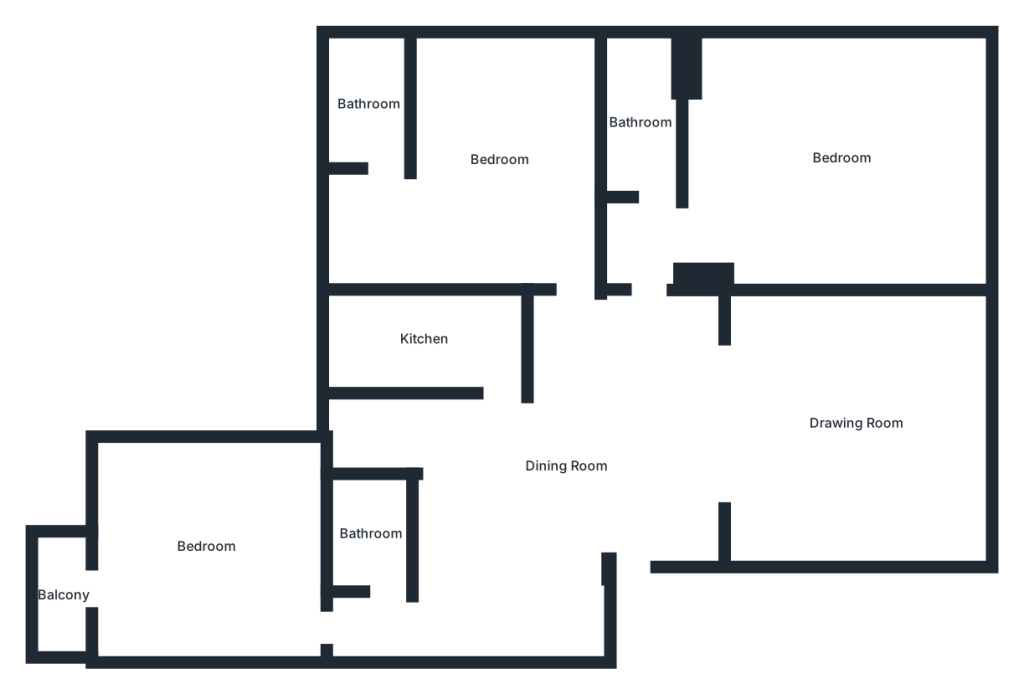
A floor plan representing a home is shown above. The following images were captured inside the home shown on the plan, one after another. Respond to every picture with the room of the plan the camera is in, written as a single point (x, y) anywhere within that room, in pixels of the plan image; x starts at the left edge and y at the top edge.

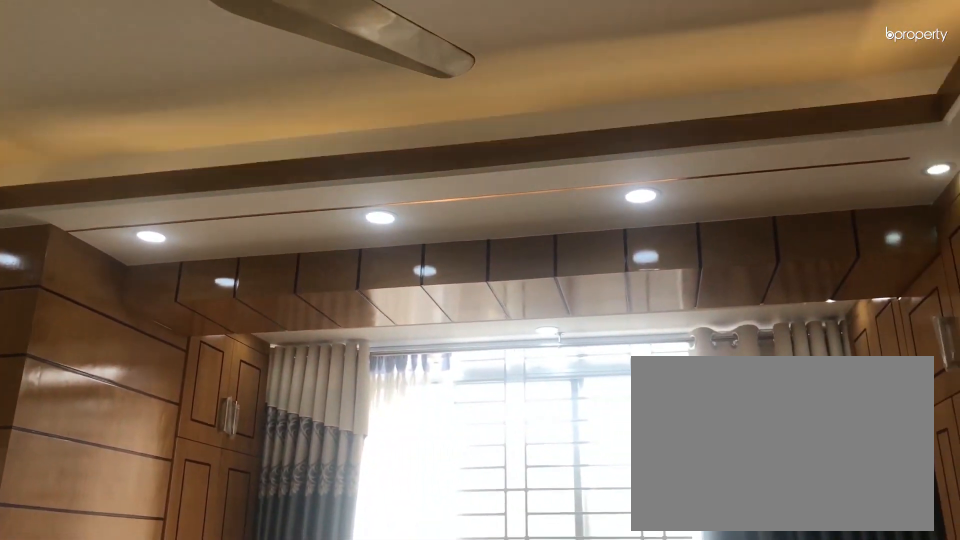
(845, 155)
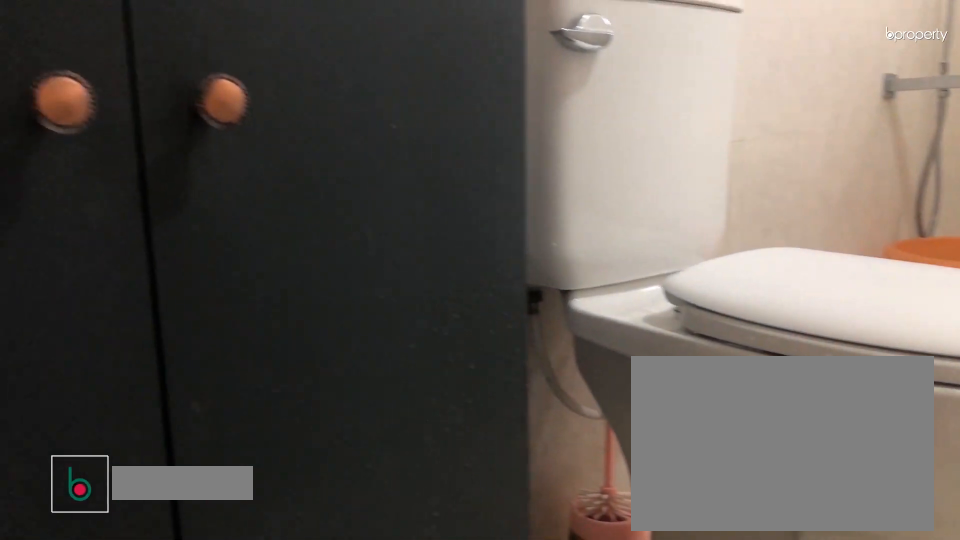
(640, 125)
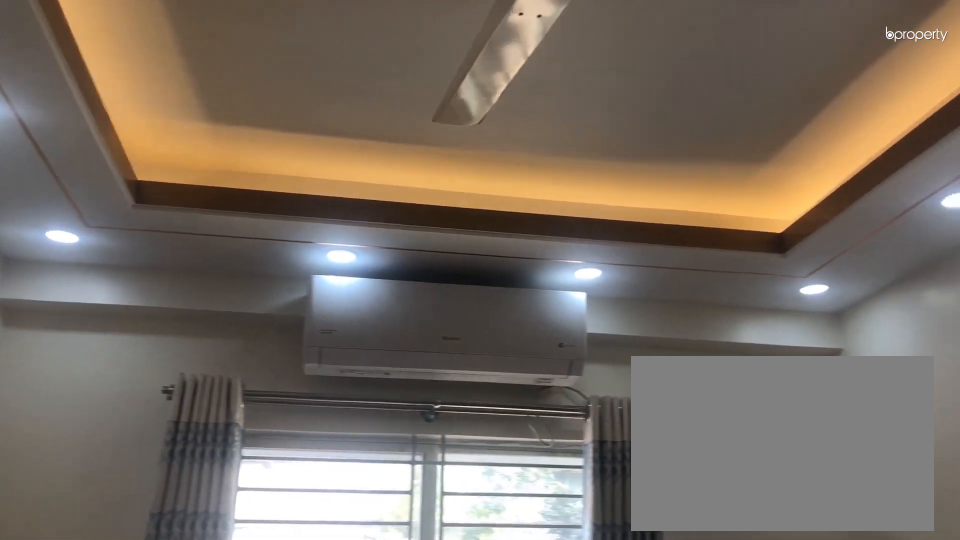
(499, 160)
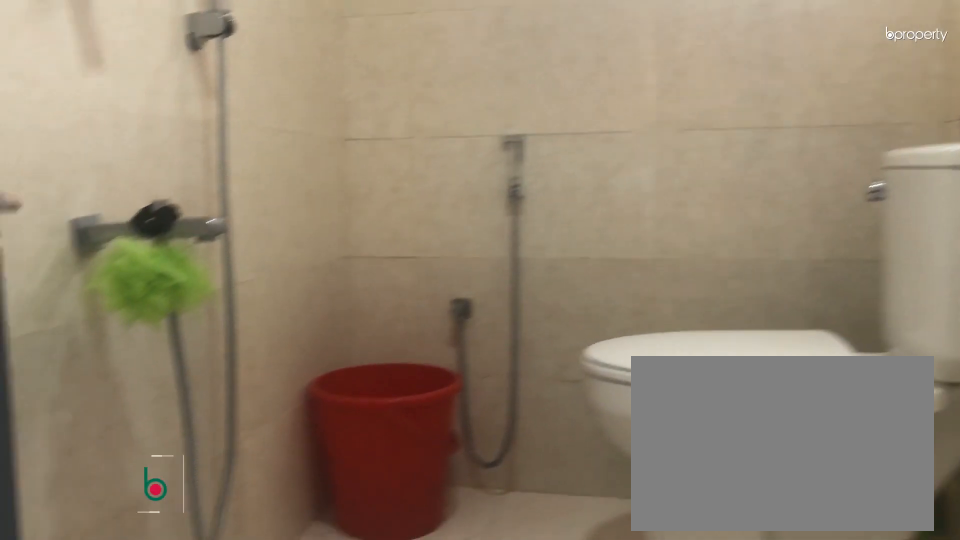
(370, 111)
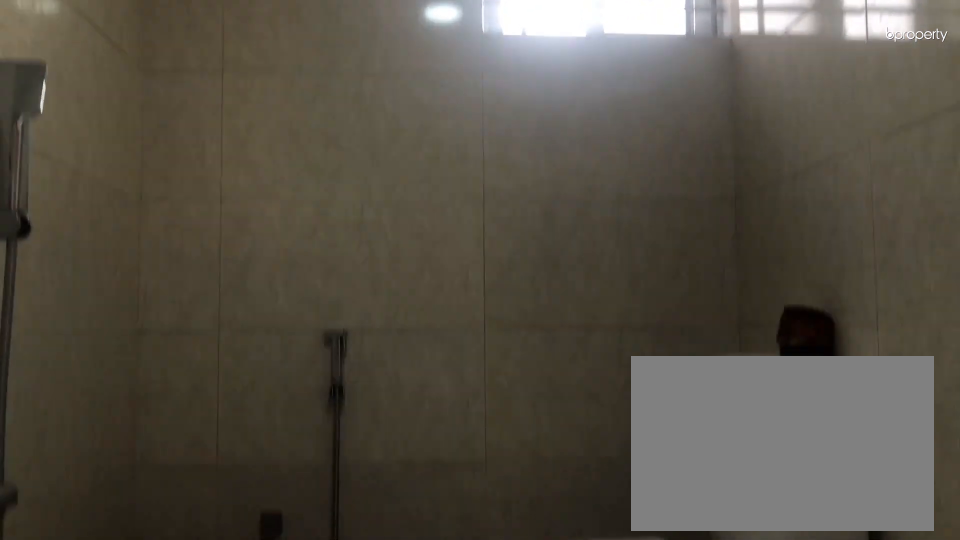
(369, 104)
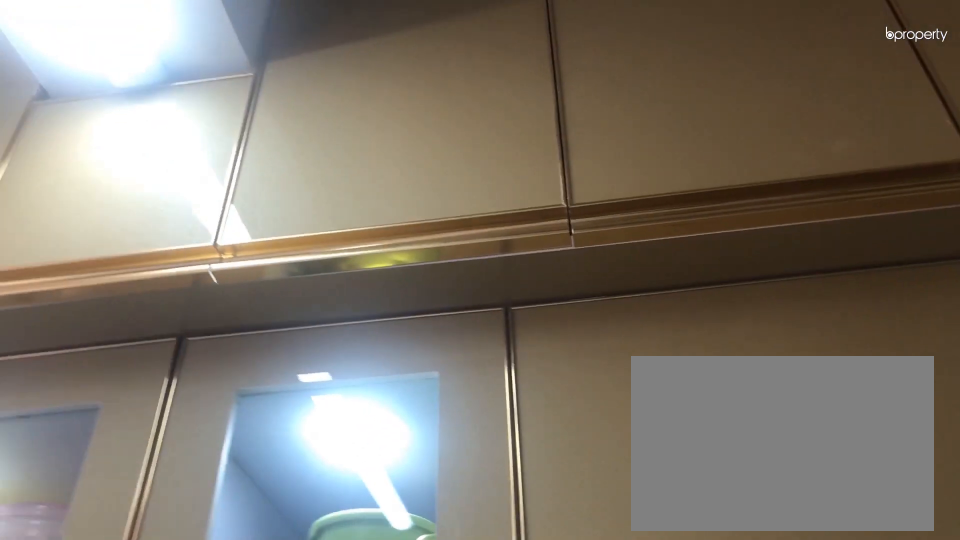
(420, 341)
